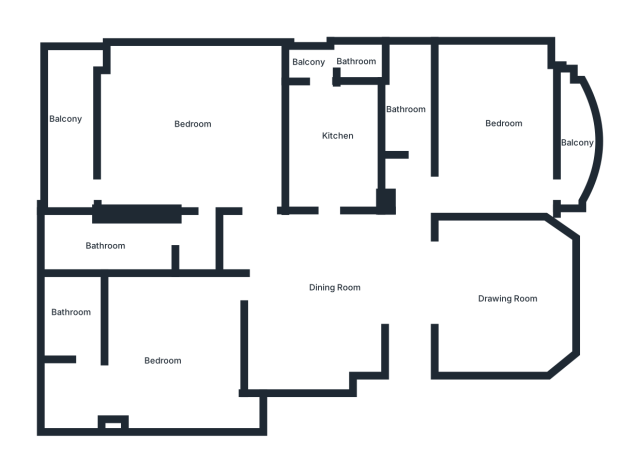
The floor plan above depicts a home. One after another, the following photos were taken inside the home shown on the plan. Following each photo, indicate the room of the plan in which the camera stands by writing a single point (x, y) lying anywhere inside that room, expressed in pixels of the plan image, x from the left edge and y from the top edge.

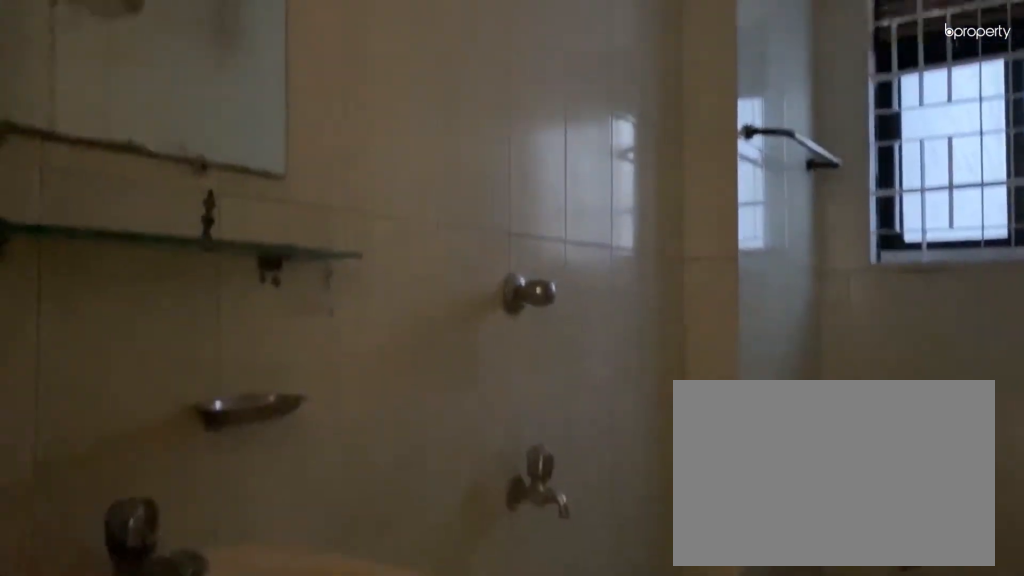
(403, 119)
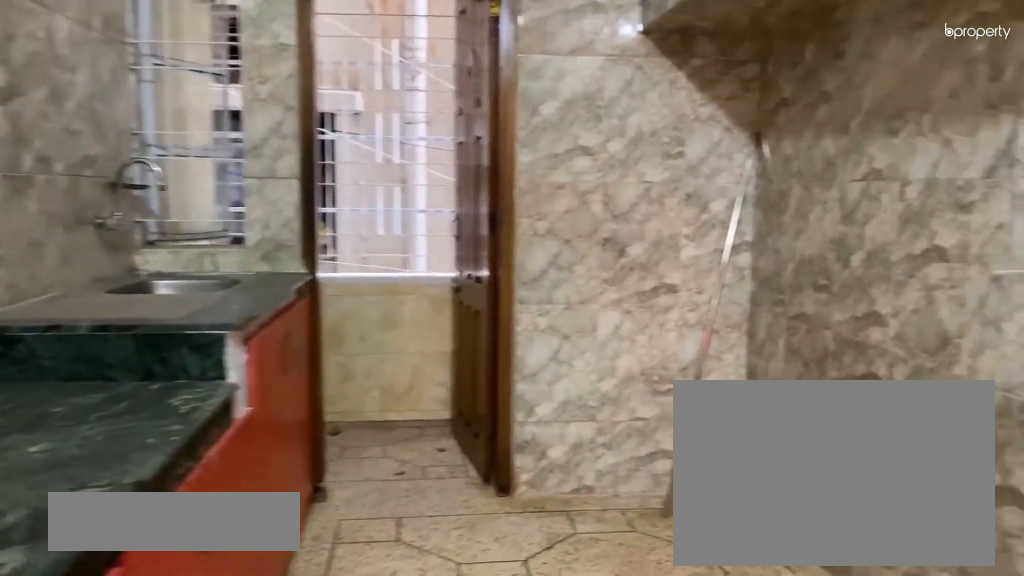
(324, 177)
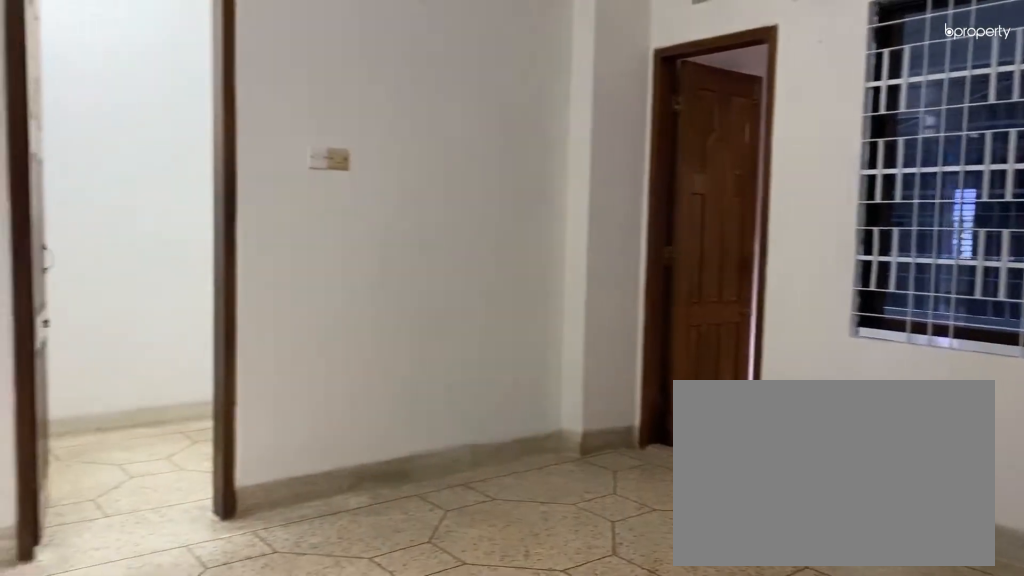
(192, 125)
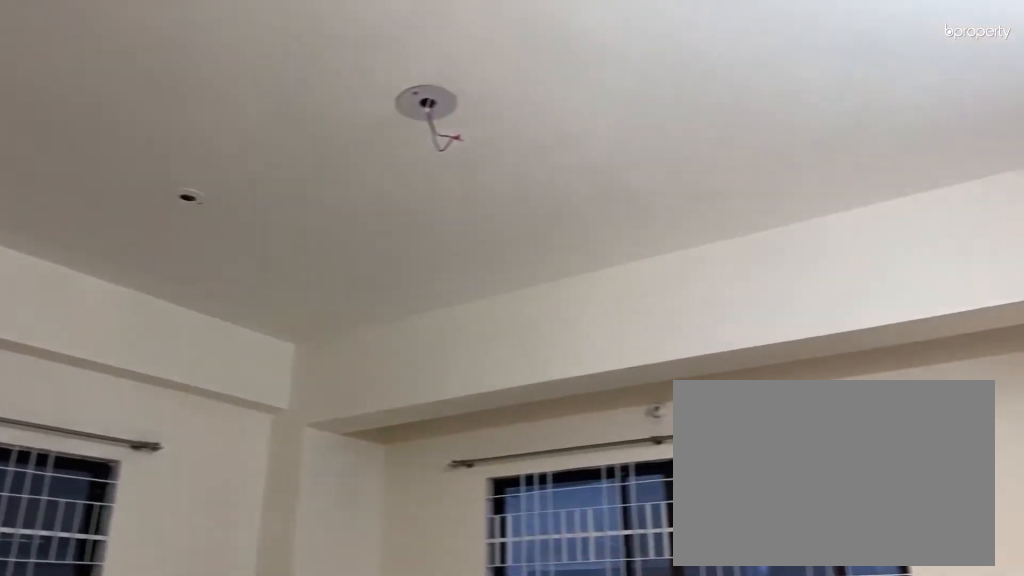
(192, 125)
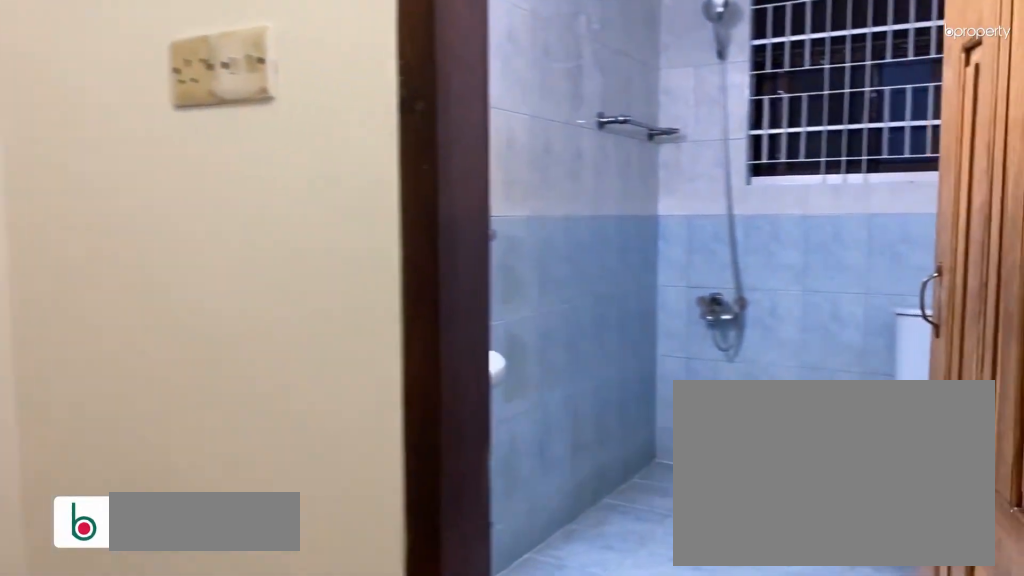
(190, 240)
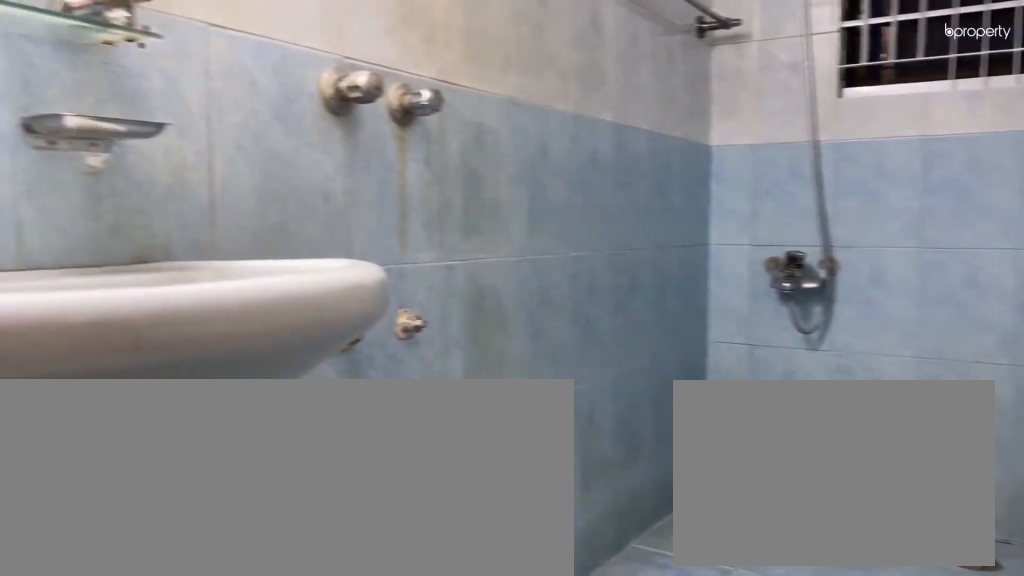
(110, 244)
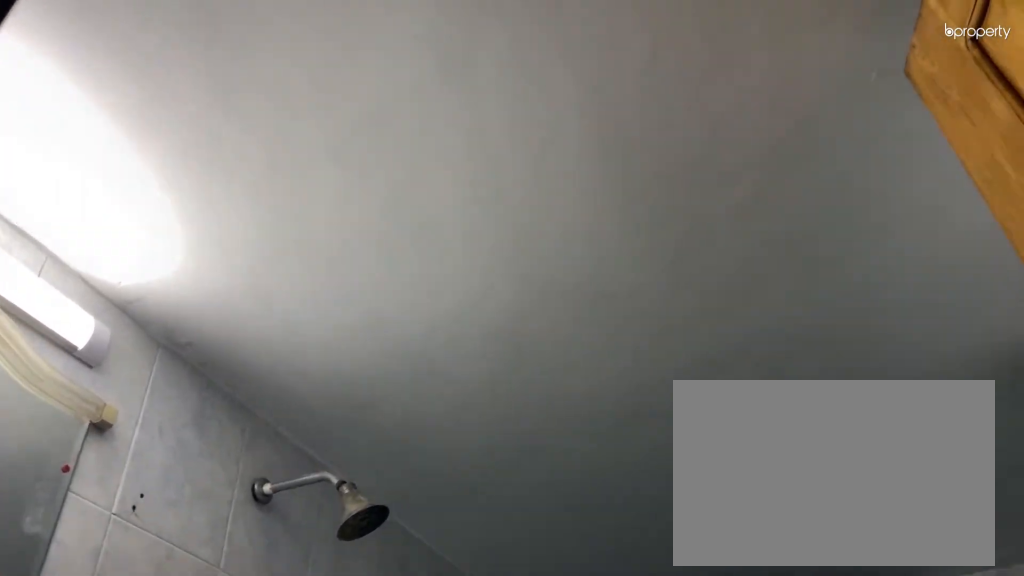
(110, 244)
